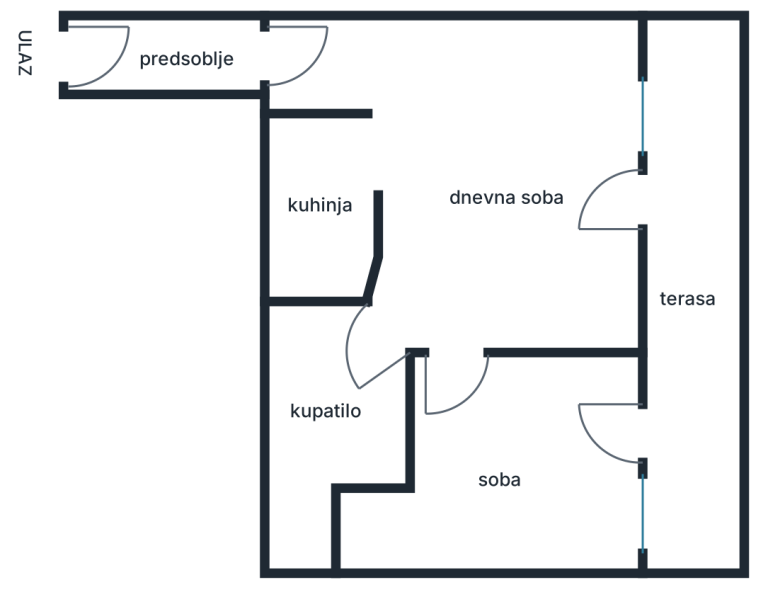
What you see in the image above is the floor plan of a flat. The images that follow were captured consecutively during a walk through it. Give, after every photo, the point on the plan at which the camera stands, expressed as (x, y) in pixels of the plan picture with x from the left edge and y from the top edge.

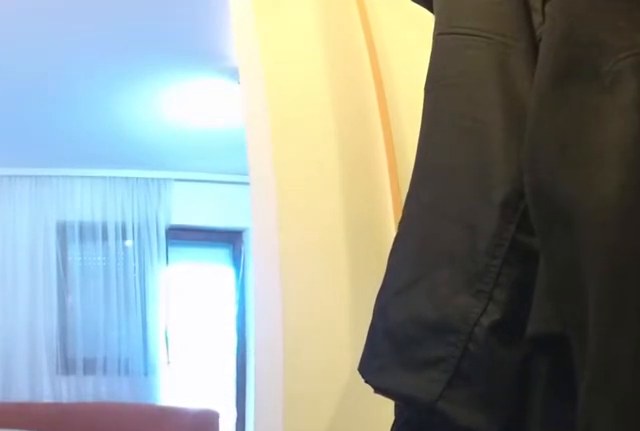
(252, 55)
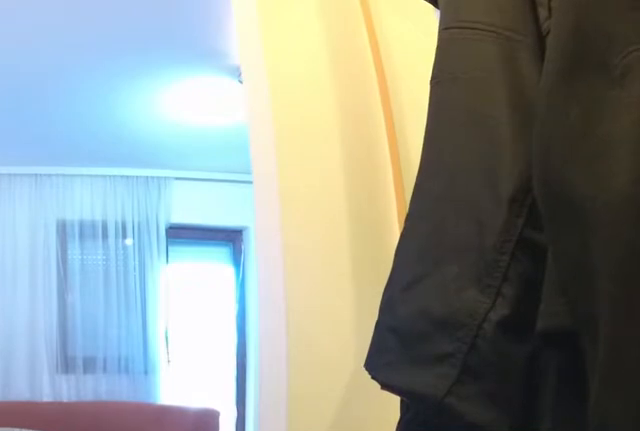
(252, 55)
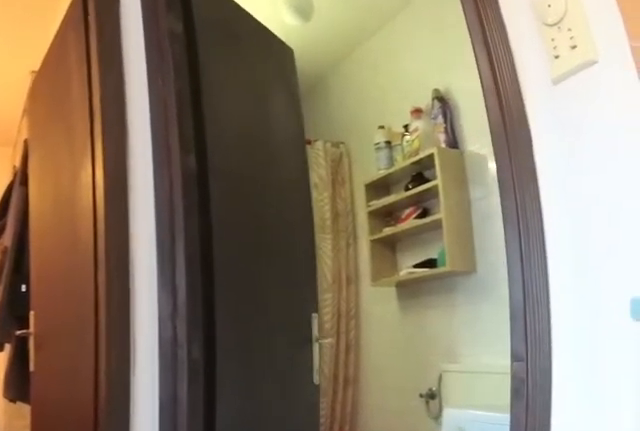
(423, 232)
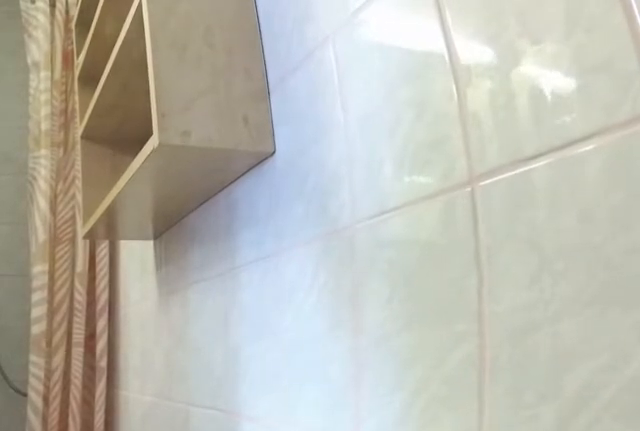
(343, 318)
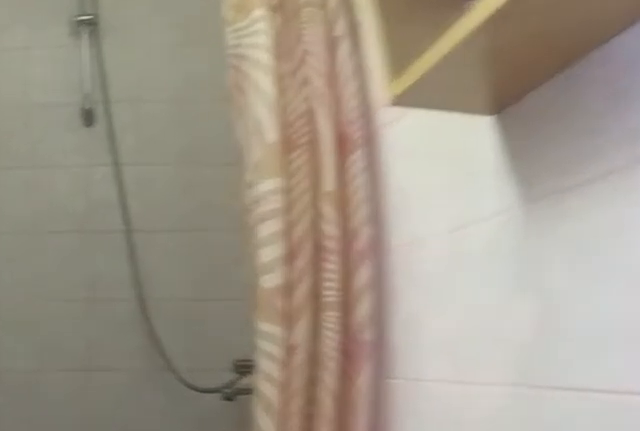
(310, 398)
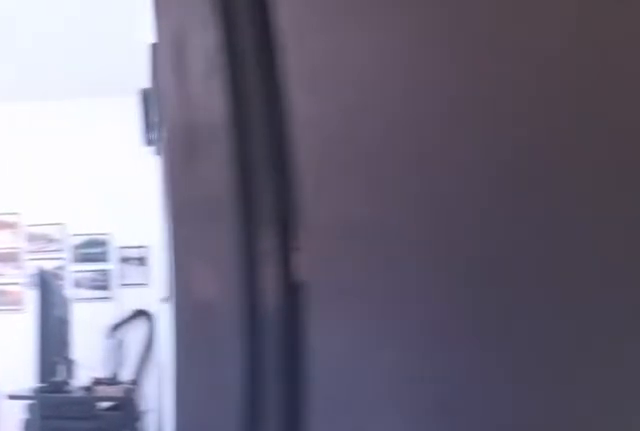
(388, 303)
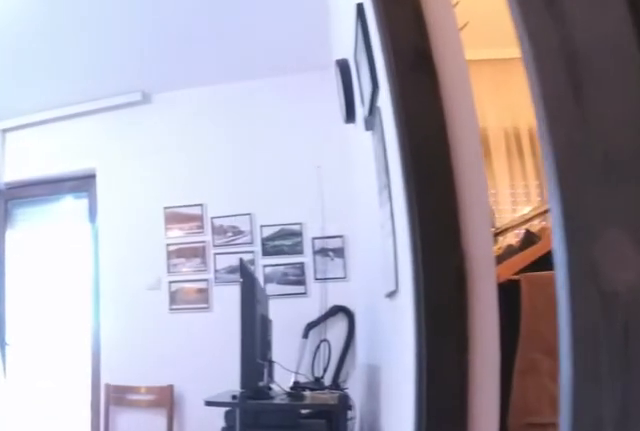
(399, 311)
